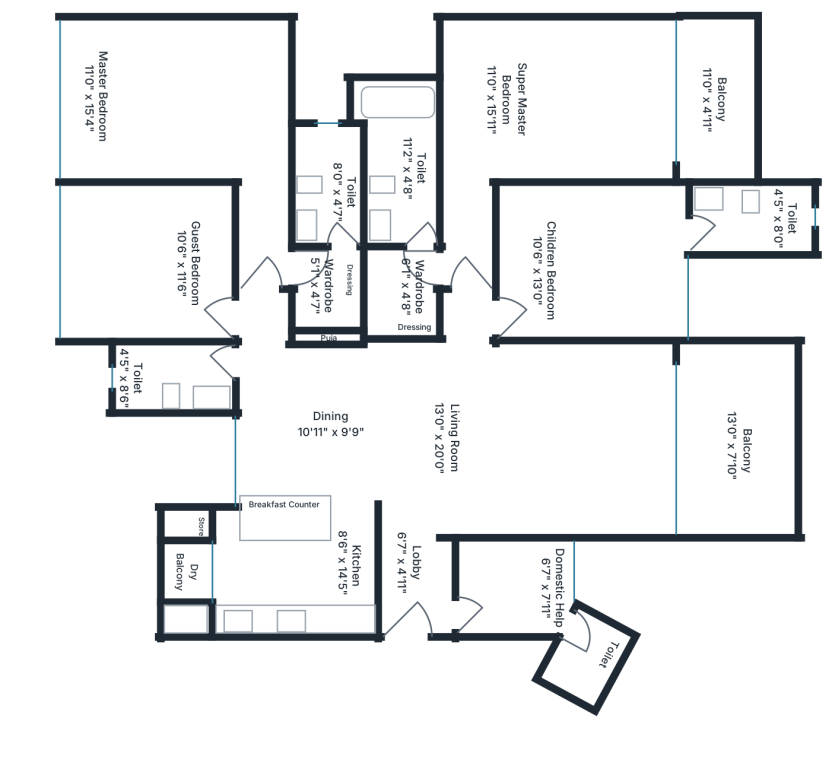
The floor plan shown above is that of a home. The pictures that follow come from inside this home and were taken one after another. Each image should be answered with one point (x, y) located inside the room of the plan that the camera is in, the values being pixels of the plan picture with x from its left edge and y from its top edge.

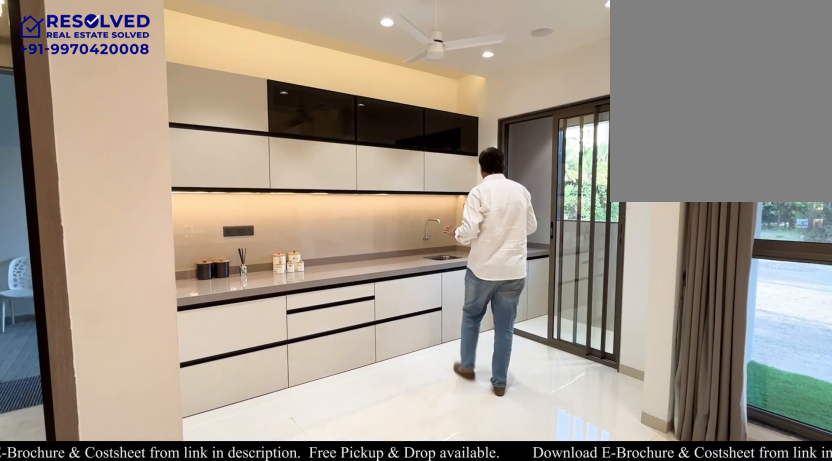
(296, 573)
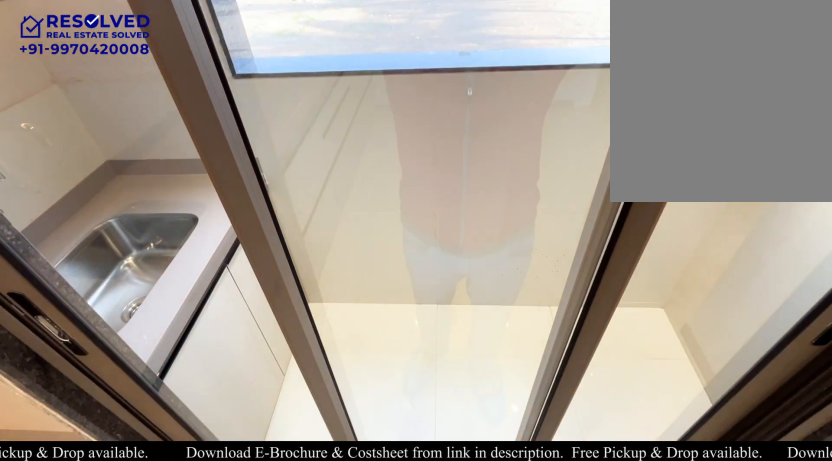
(187, 574)
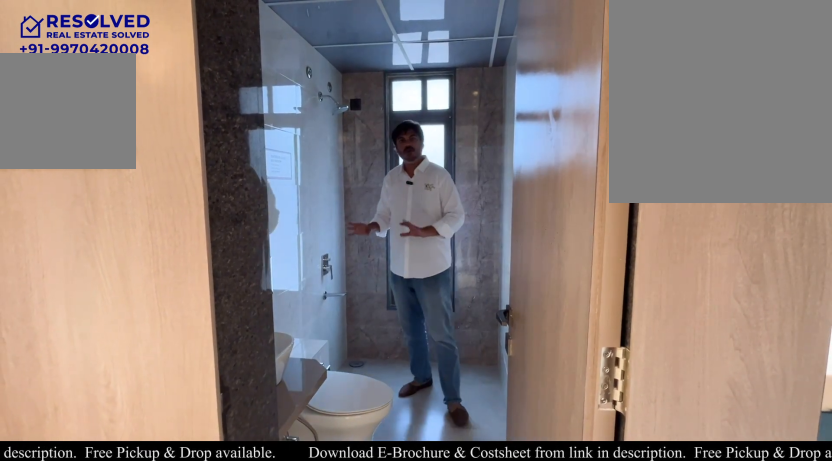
(173, 377)
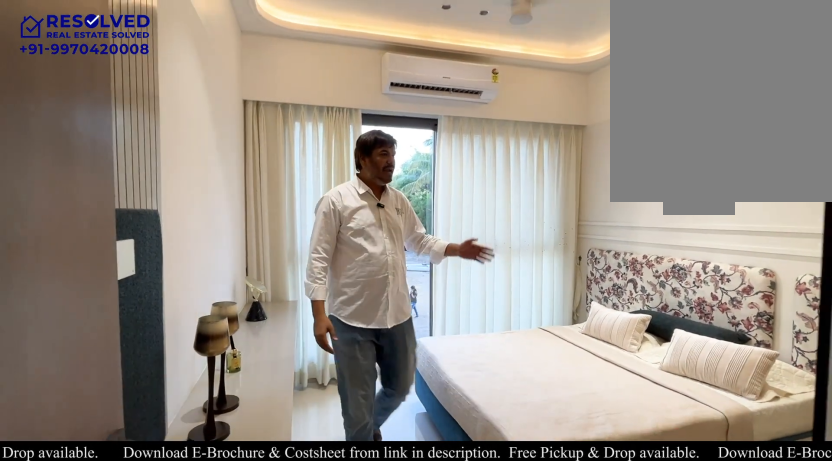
(151, 261)
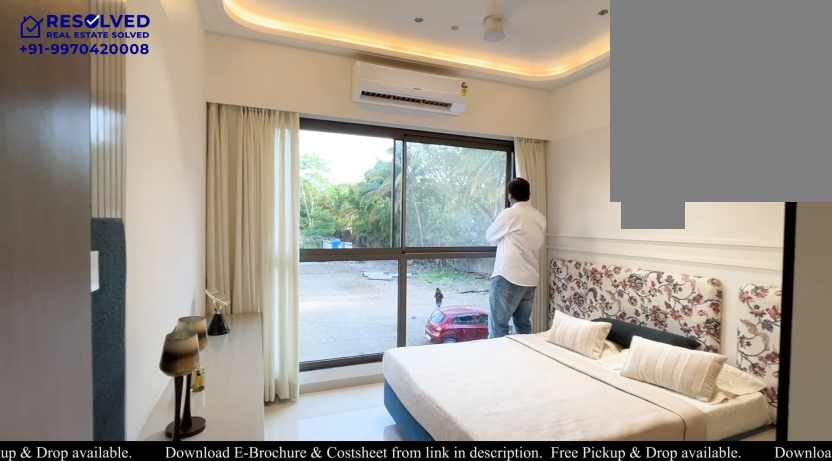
(151, 261)
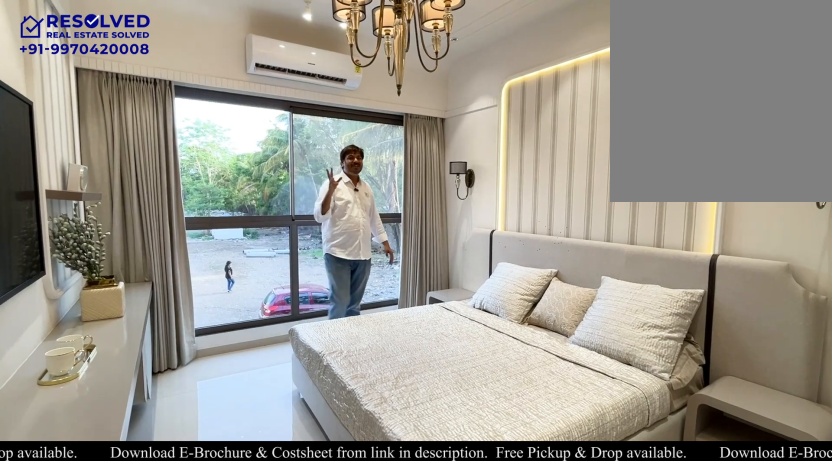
(190, 116)
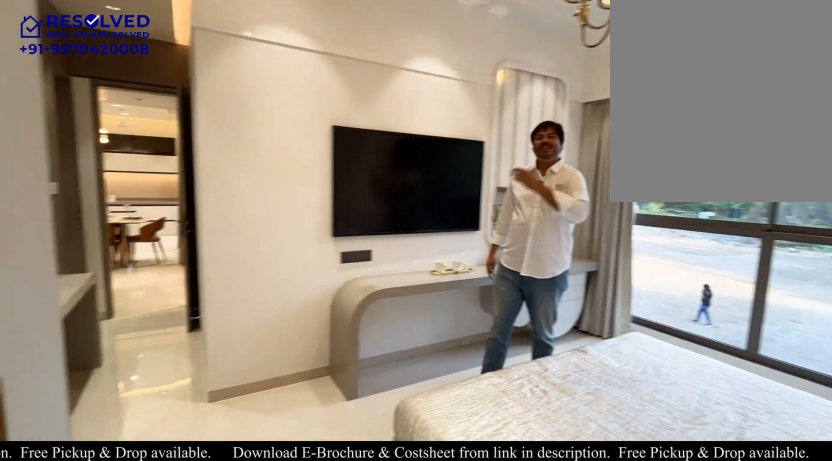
(190, 116)
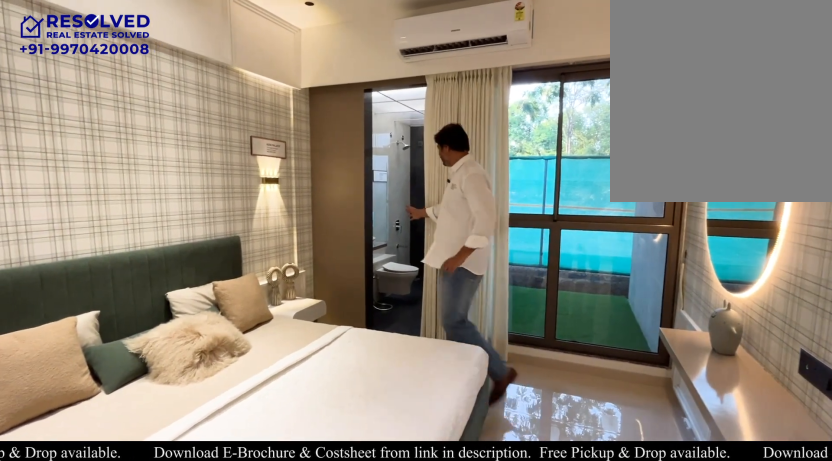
(593, 261)
